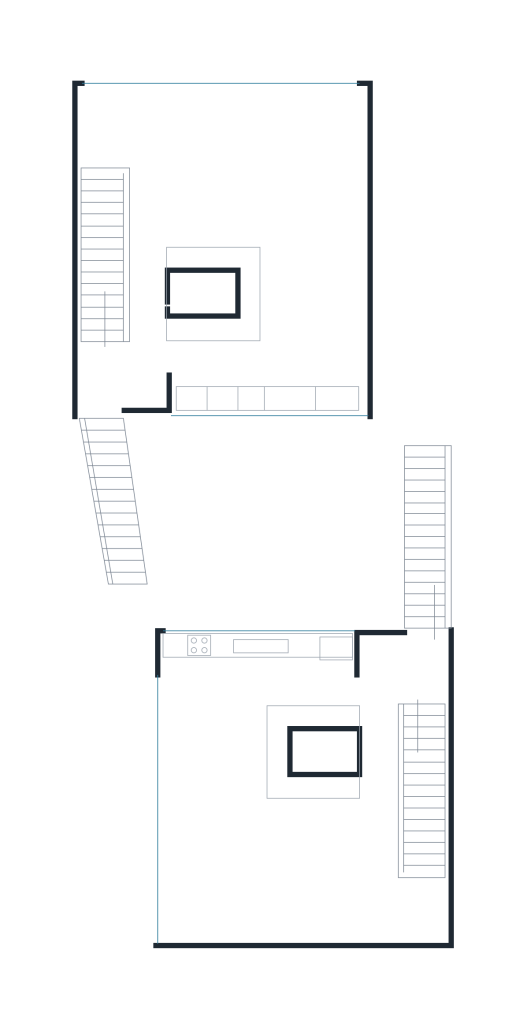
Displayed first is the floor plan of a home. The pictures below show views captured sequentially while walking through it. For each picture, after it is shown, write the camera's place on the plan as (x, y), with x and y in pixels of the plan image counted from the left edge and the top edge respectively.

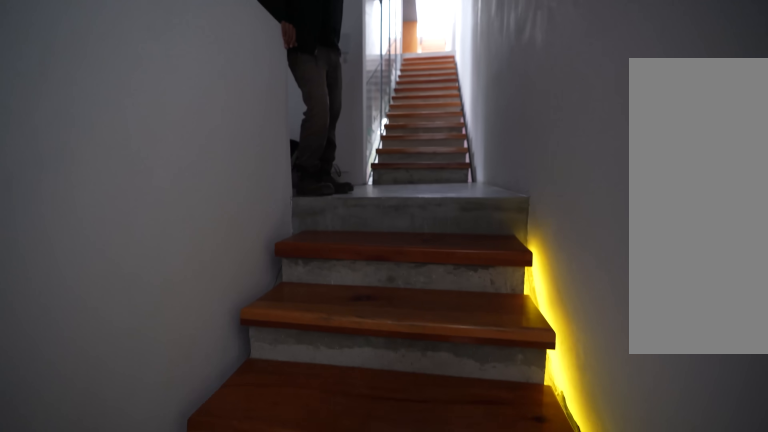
(422, 824)
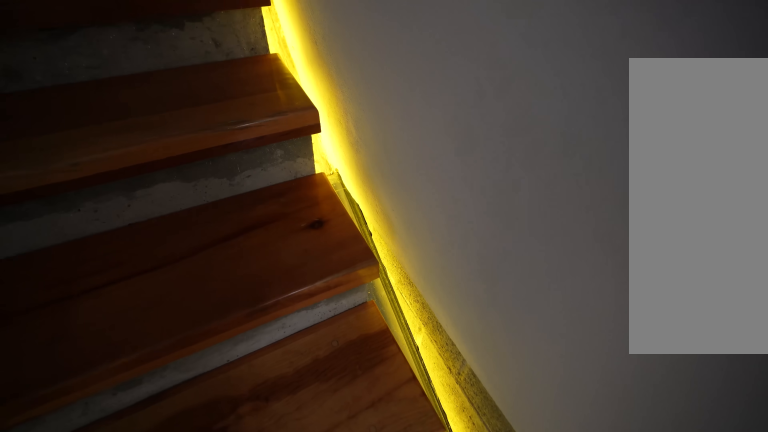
(427, 763)
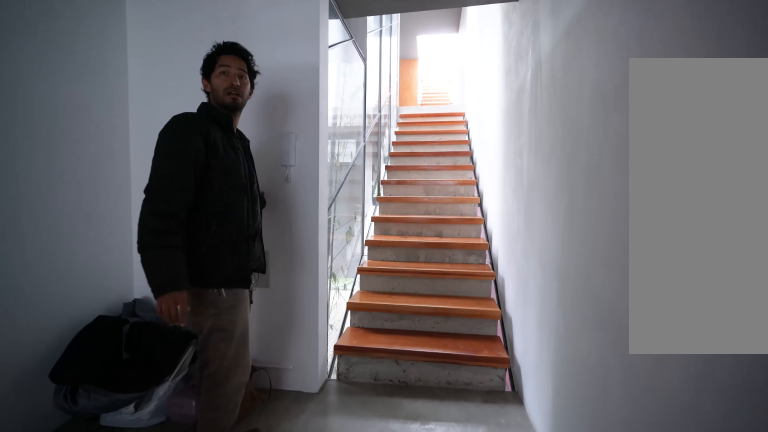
(425, 734)
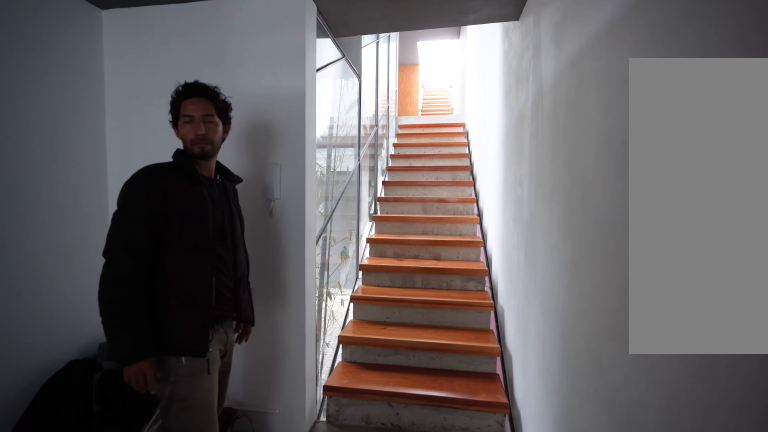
(431, 693)
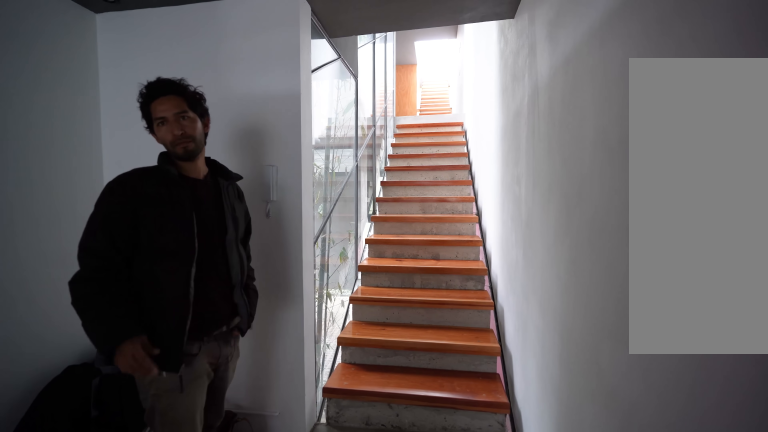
(431, 693)
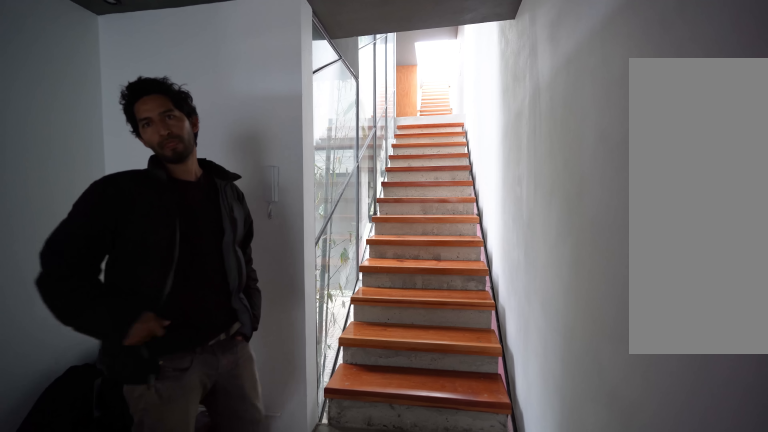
(431, 693)
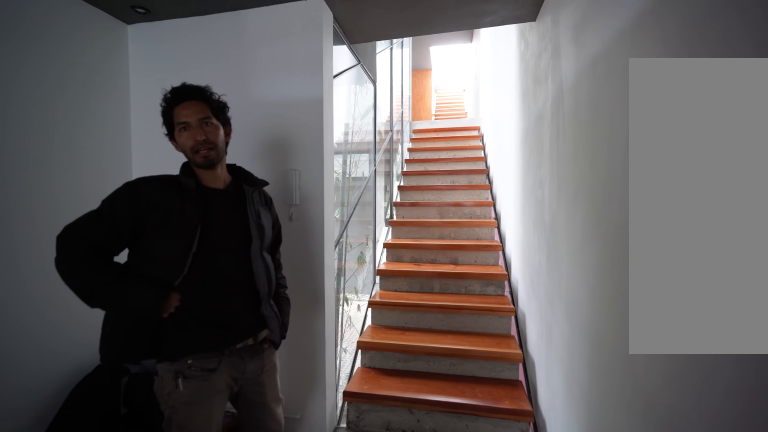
(427, 684)
